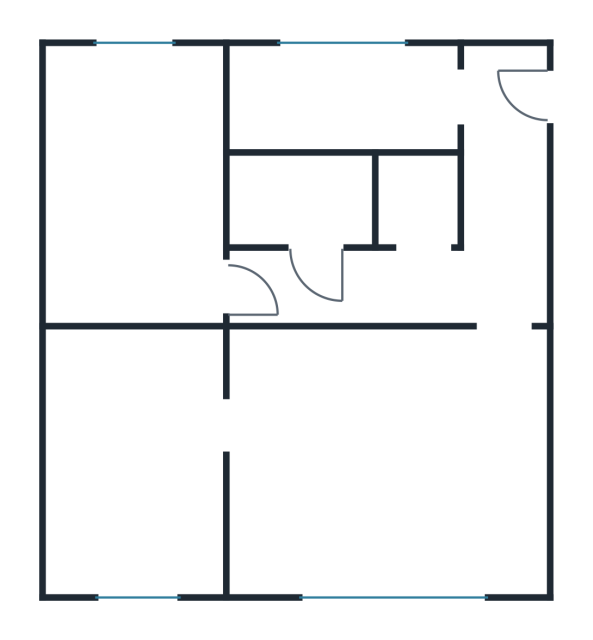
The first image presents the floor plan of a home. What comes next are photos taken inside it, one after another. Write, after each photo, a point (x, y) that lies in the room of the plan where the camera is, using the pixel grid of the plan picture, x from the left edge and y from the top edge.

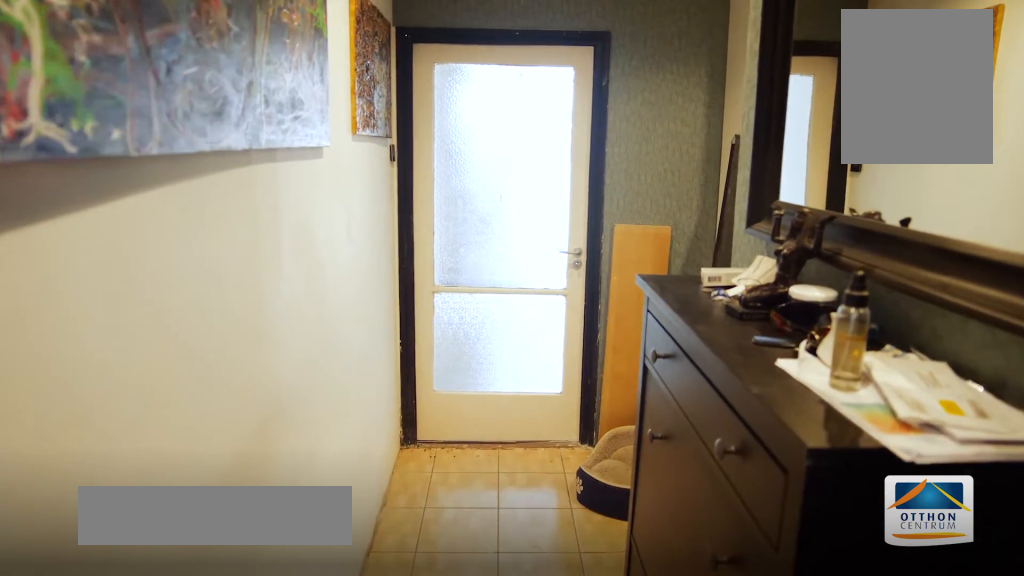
(503, 164)
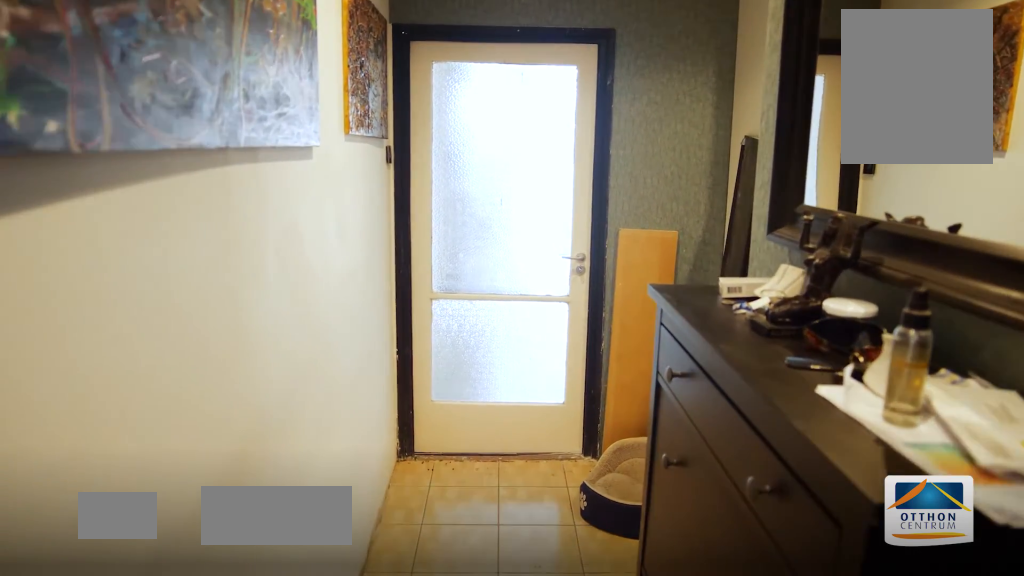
(503, 175)
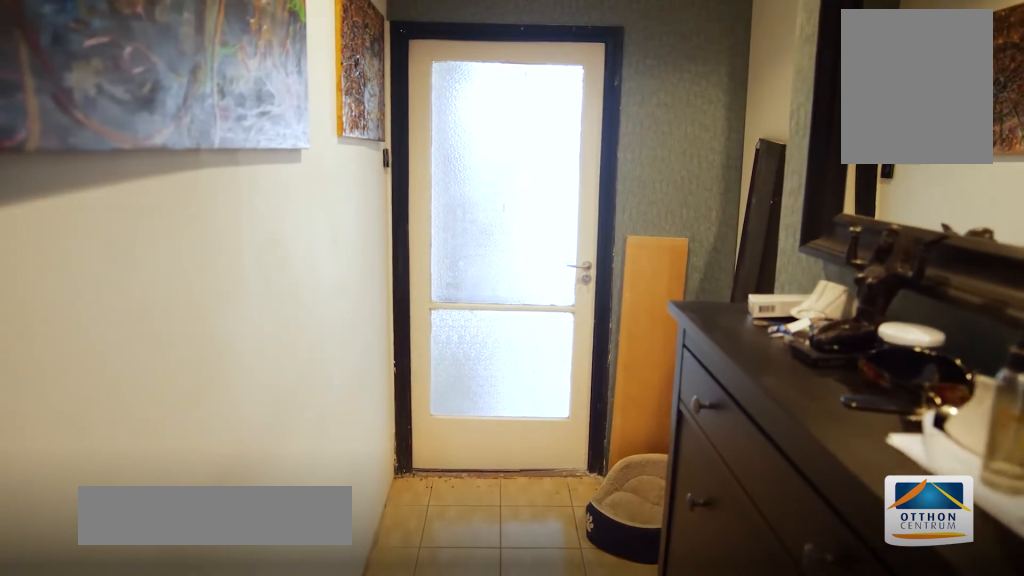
(502, 188)
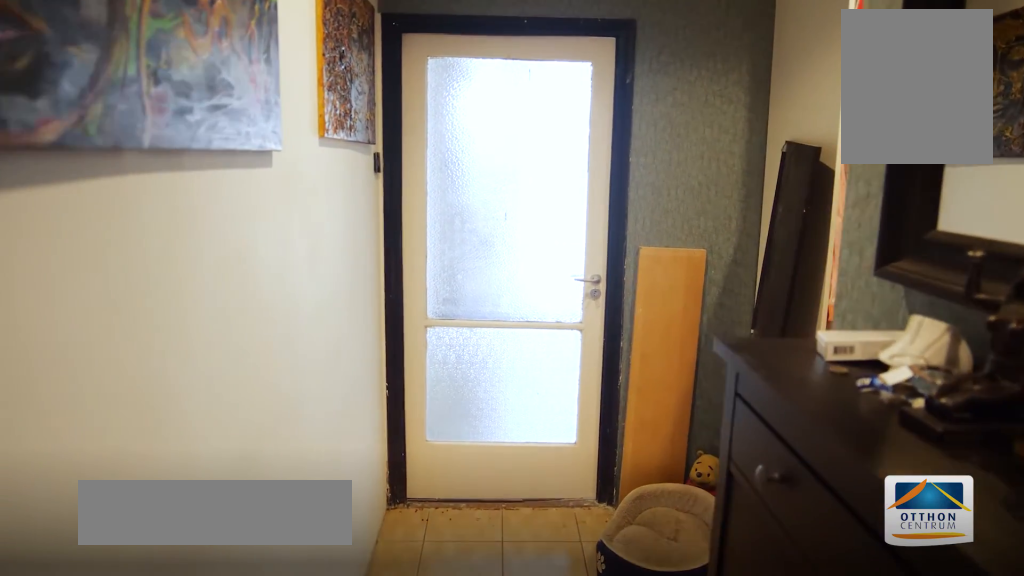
(501, 210)
